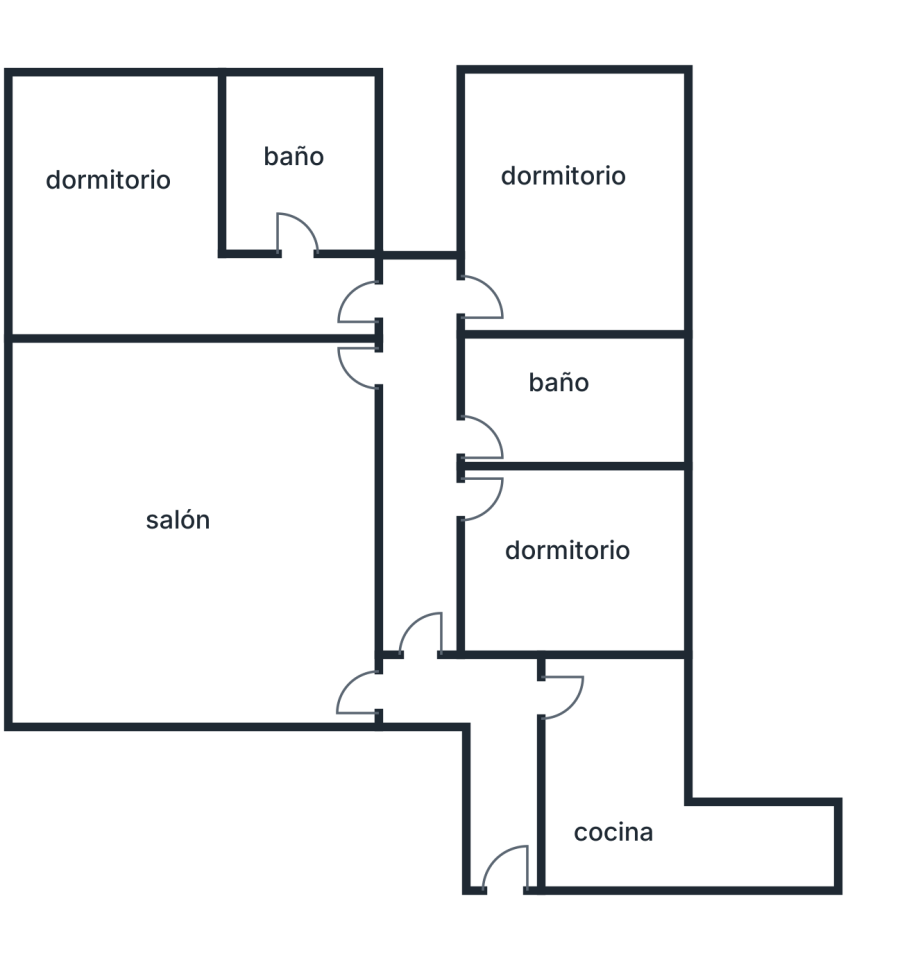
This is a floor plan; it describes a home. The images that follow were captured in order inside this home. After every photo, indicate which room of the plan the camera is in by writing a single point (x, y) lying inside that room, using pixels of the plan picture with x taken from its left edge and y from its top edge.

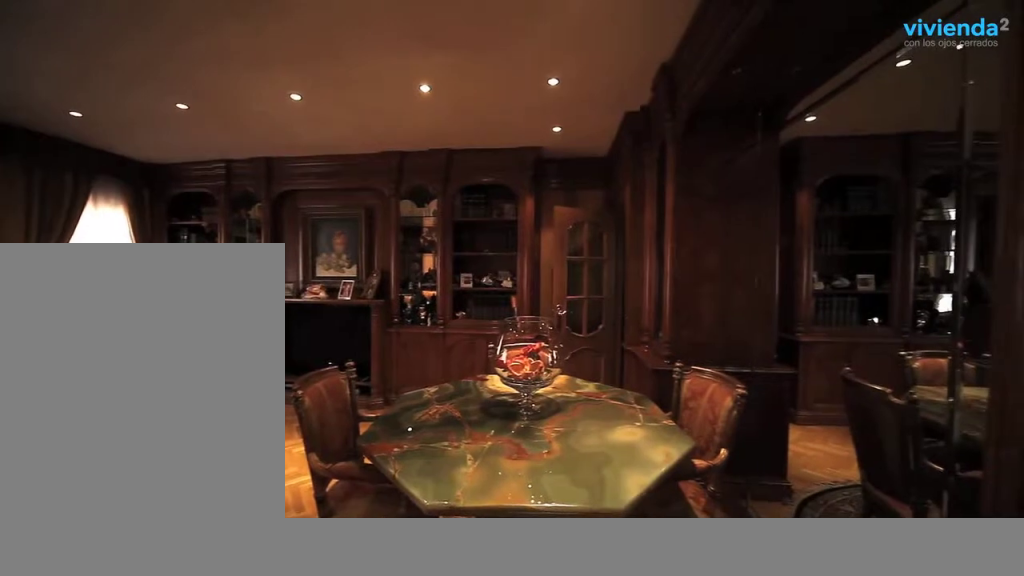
(229, 624)
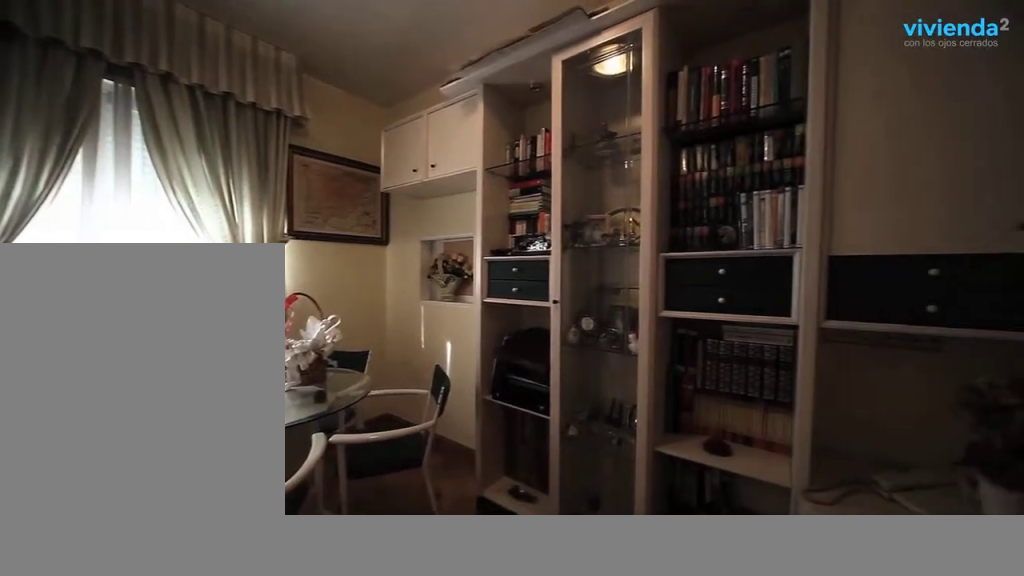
(602, 572)
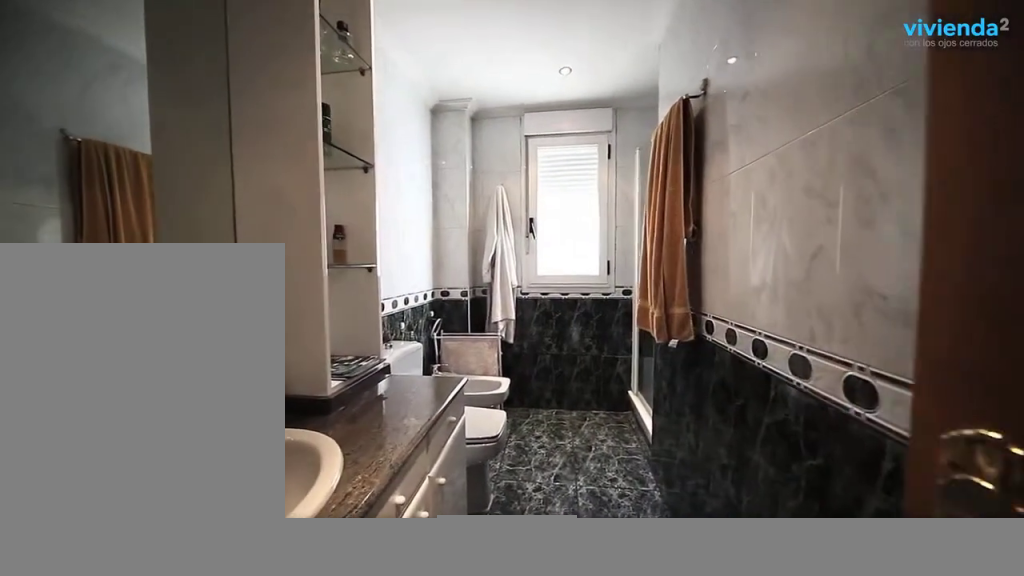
(630, 417)
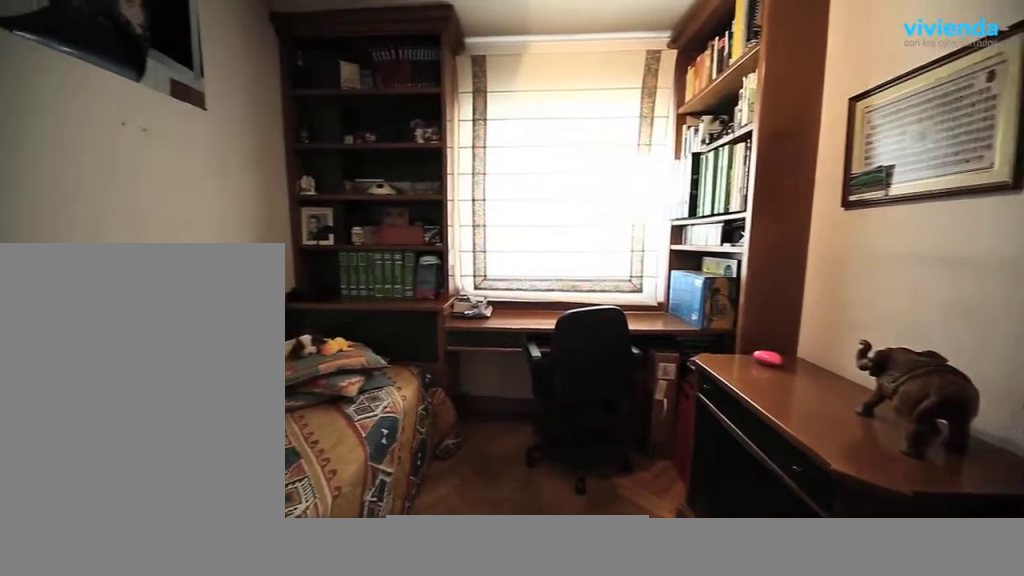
(590, 268)
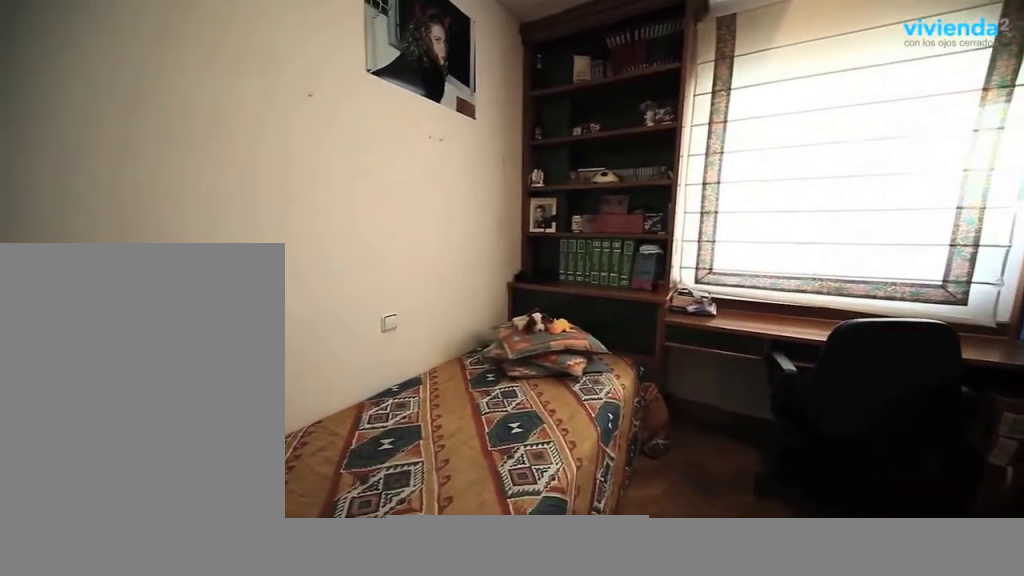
(590, 268)
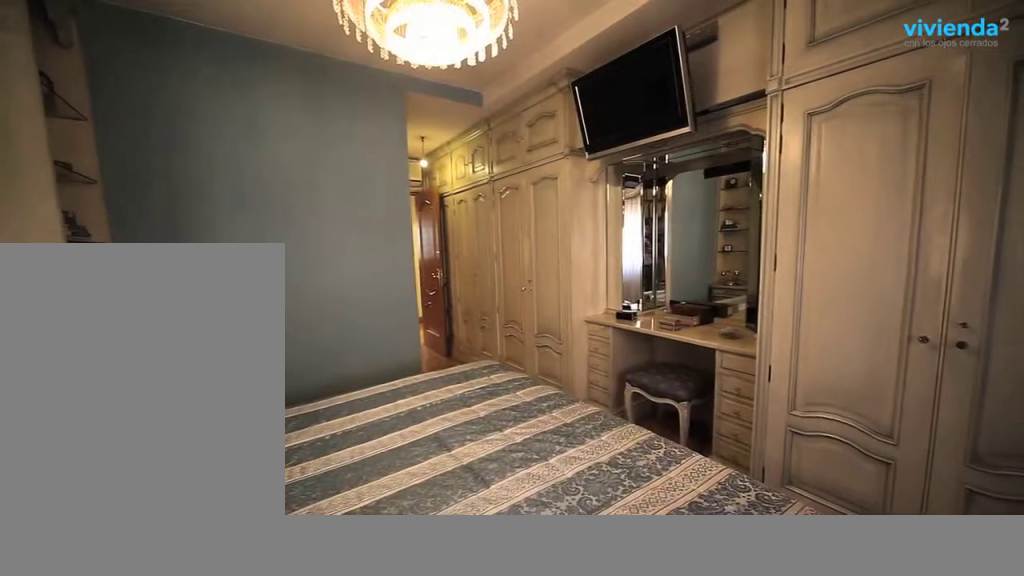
(119, 268)
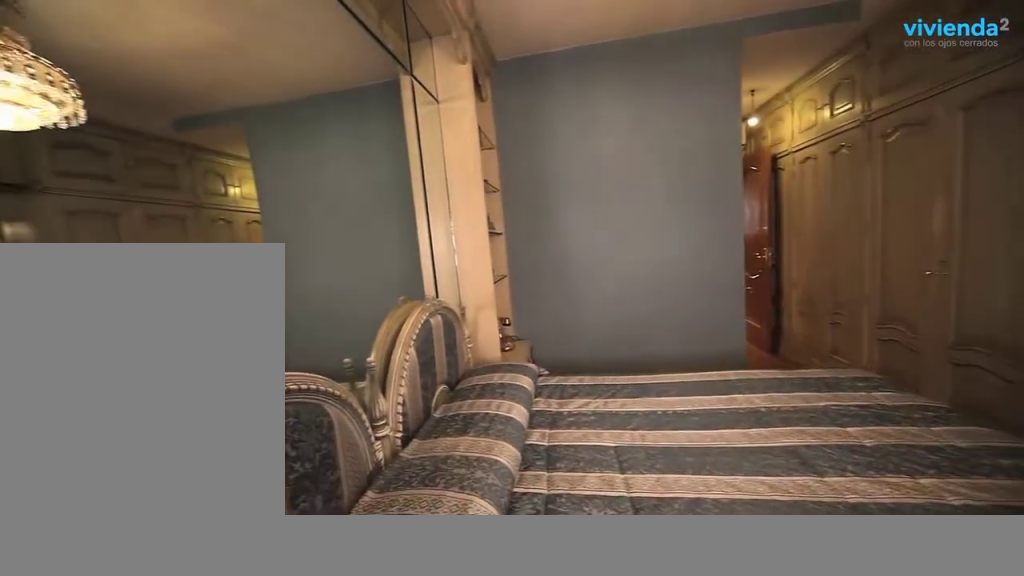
(119, 267)
